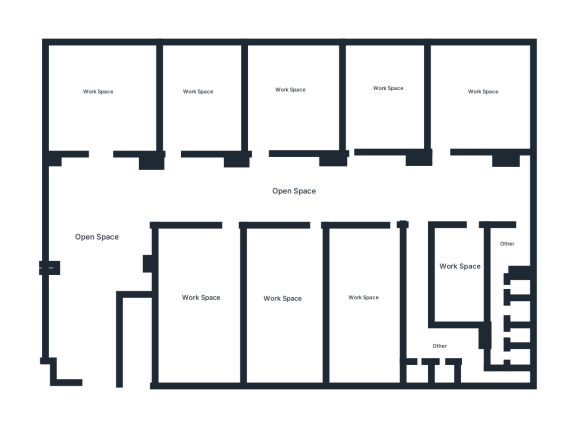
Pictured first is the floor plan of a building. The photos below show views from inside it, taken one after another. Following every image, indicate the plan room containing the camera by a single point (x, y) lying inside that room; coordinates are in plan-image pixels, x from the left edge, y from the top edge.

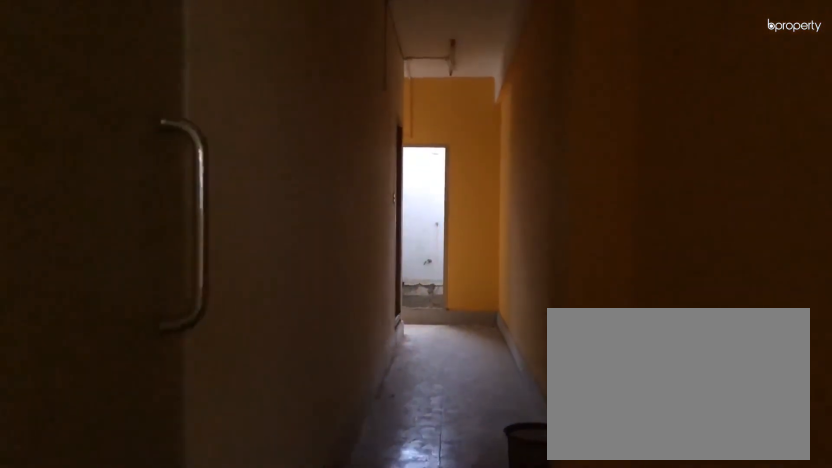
(417, 240)
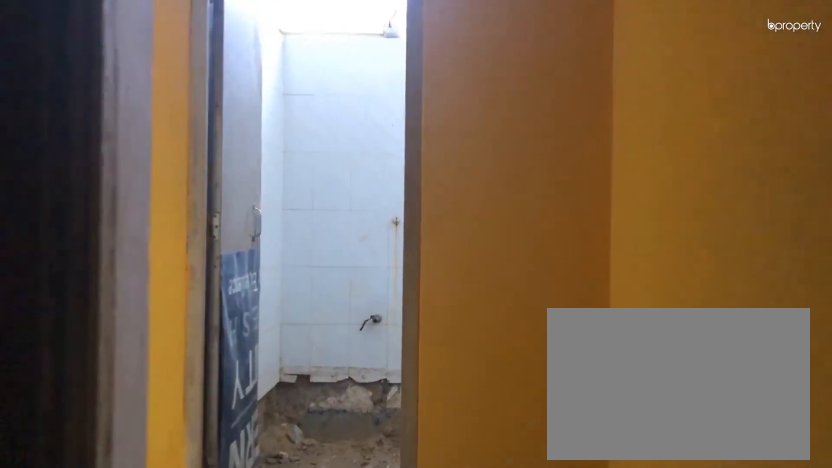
(416, 308)
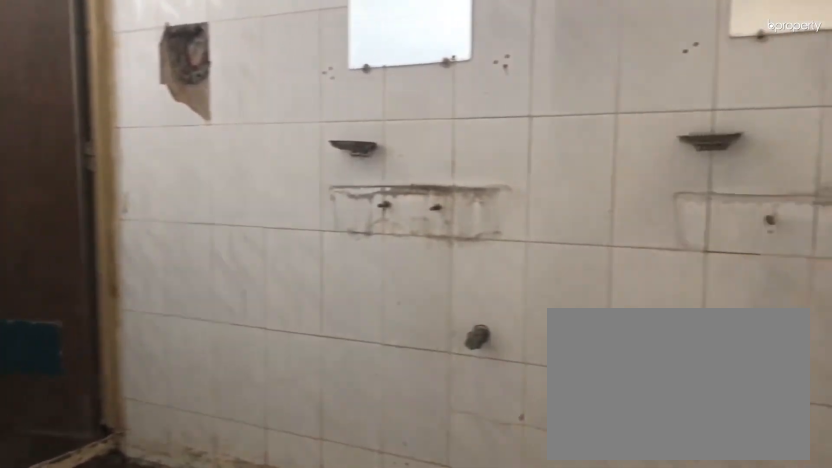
(470, 371)
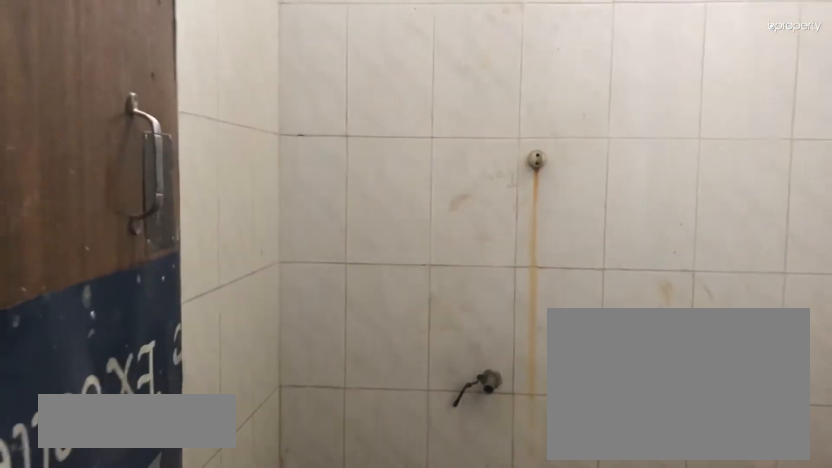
(446, 373)
